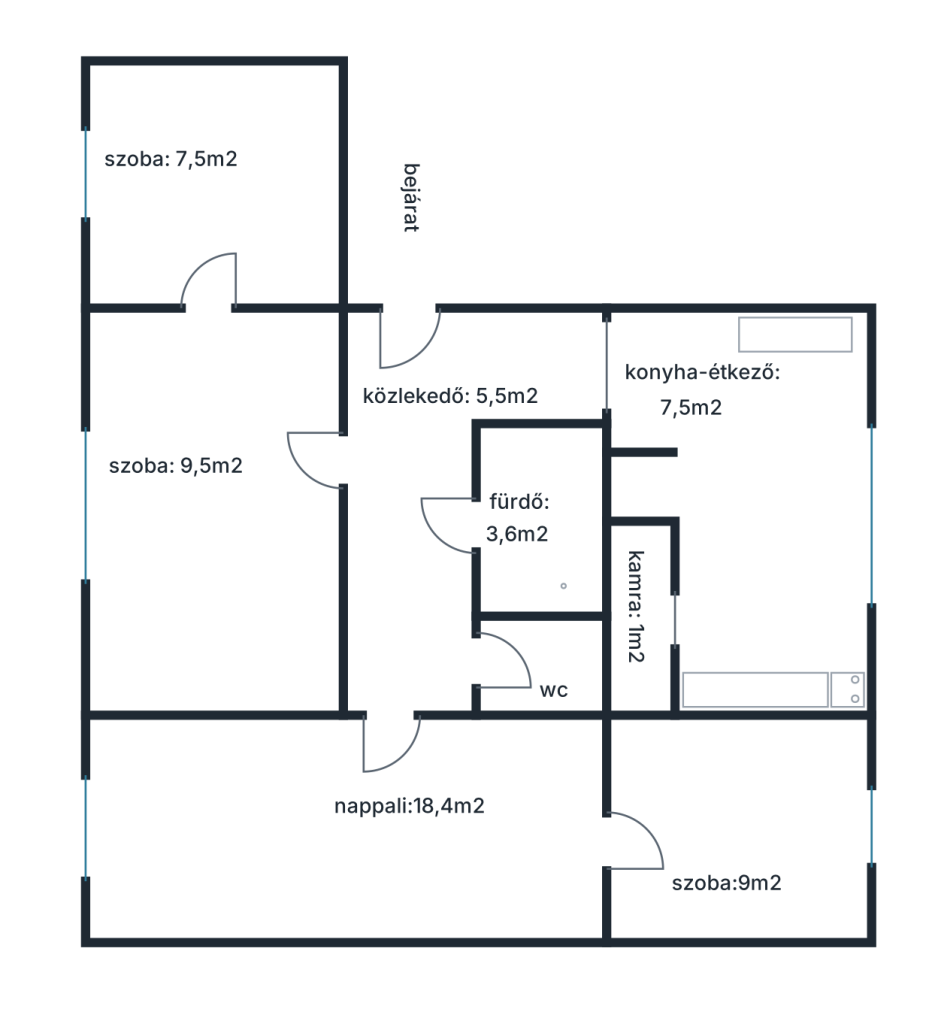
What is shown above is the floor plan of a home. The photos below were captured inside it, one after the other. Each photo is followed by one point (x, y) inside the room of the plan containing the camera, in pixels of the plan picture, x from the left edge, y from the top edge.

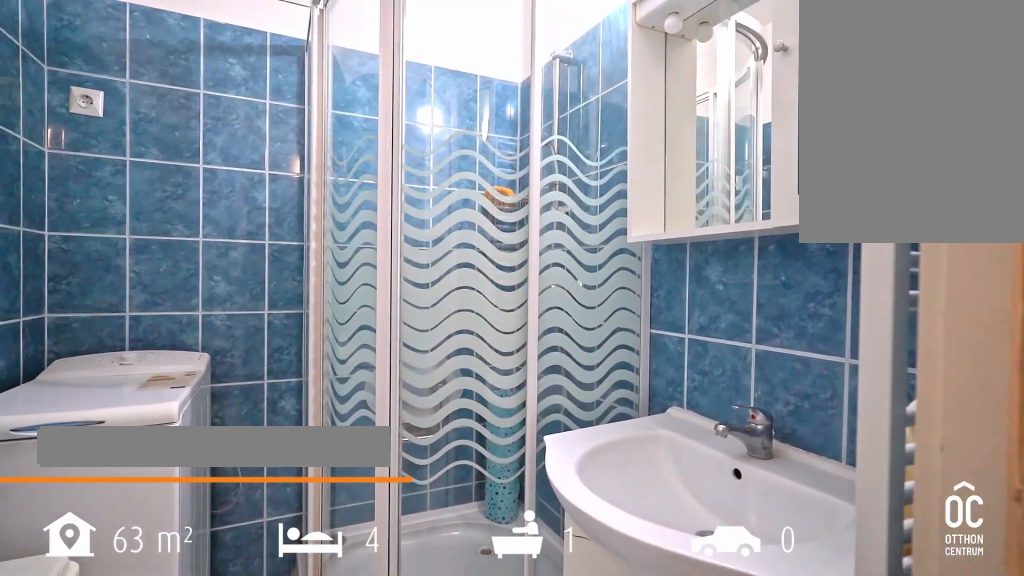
(539, 518)
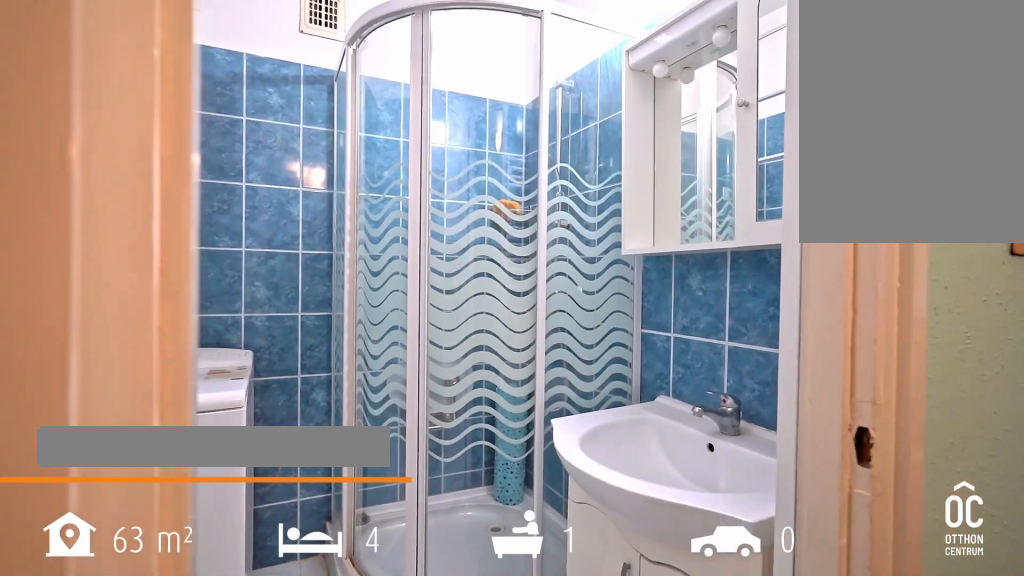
(539, 517)
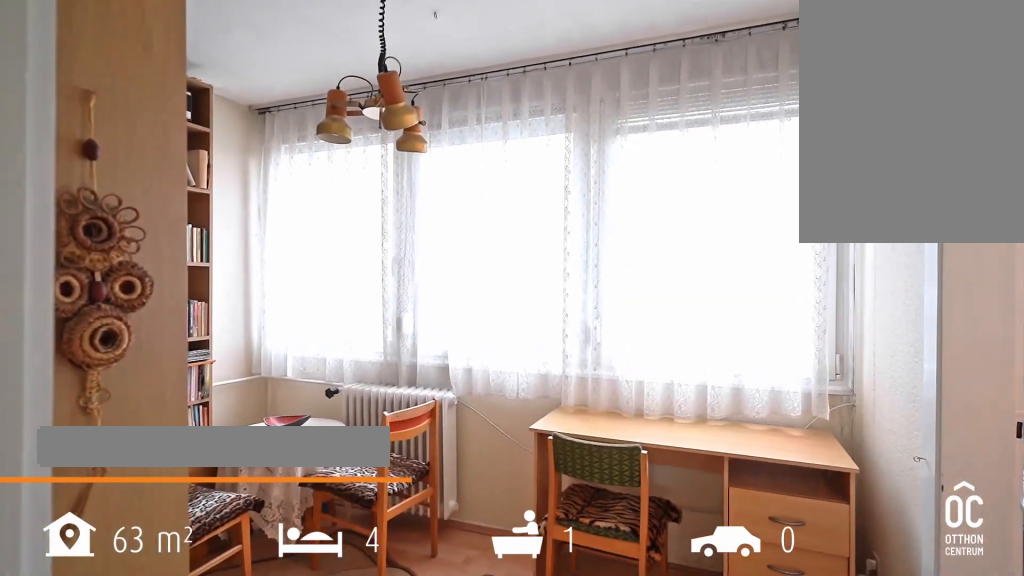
(209, 515)
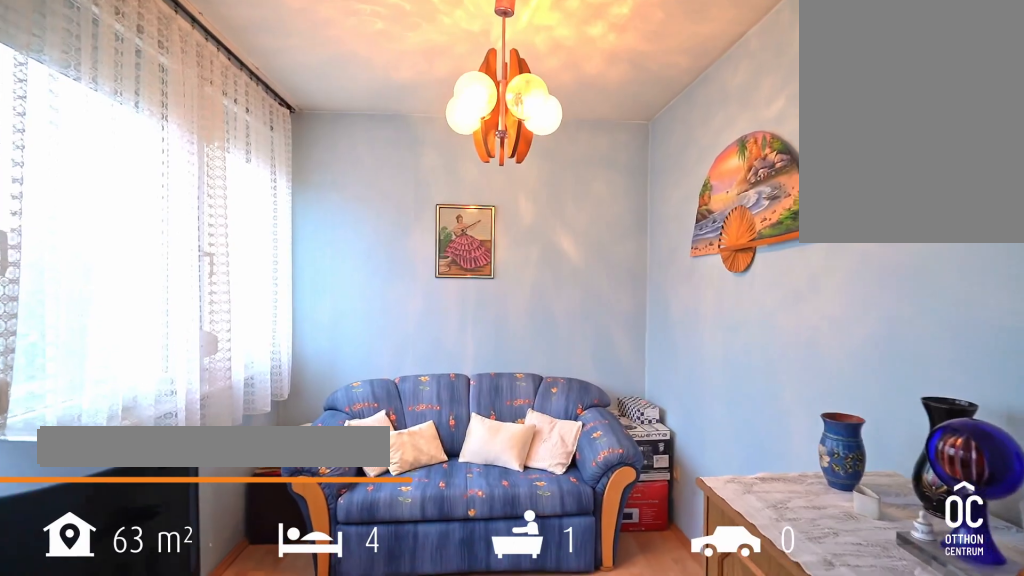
(211, 184)
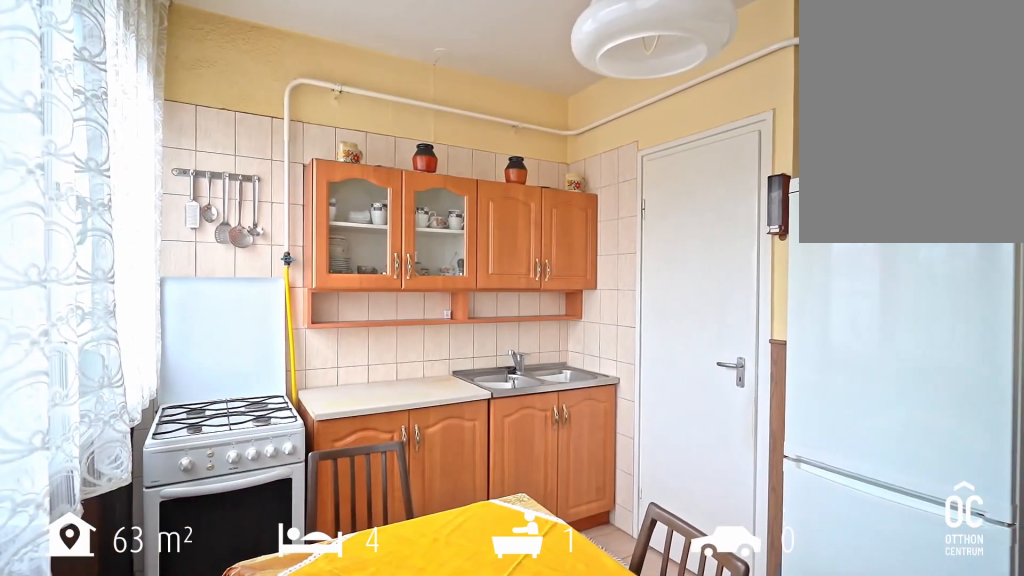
(741, 515)
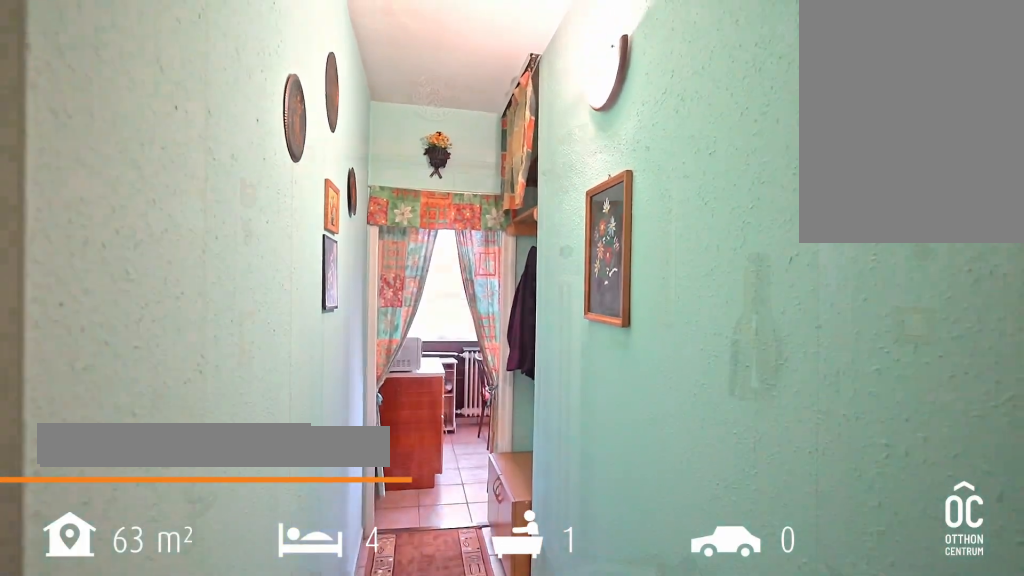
(411, 385)
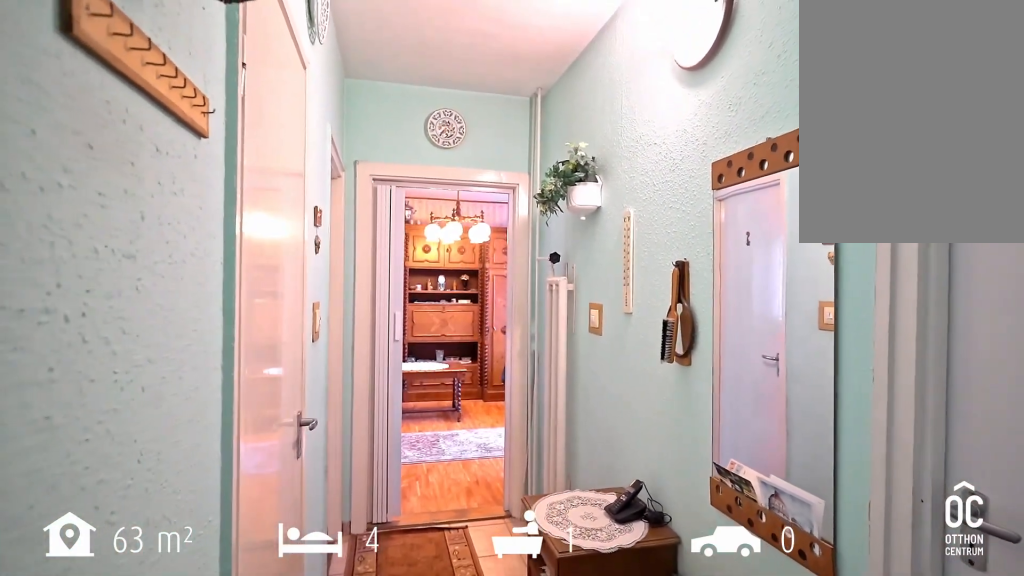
(410, 385)
